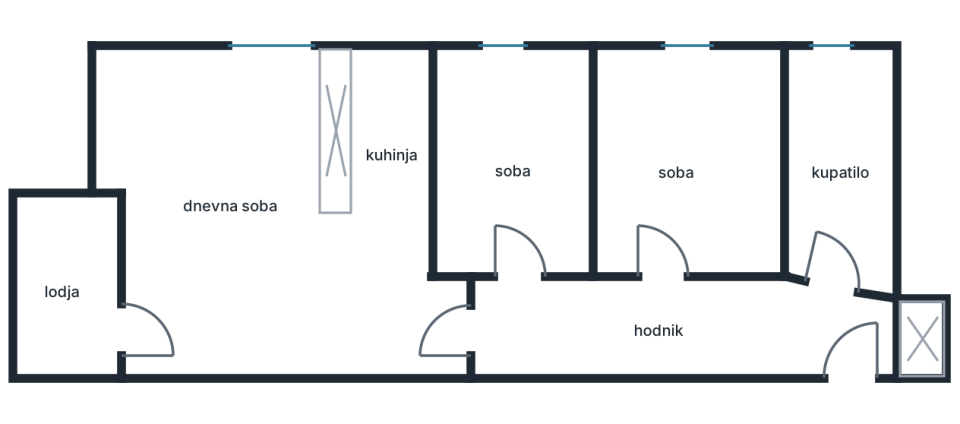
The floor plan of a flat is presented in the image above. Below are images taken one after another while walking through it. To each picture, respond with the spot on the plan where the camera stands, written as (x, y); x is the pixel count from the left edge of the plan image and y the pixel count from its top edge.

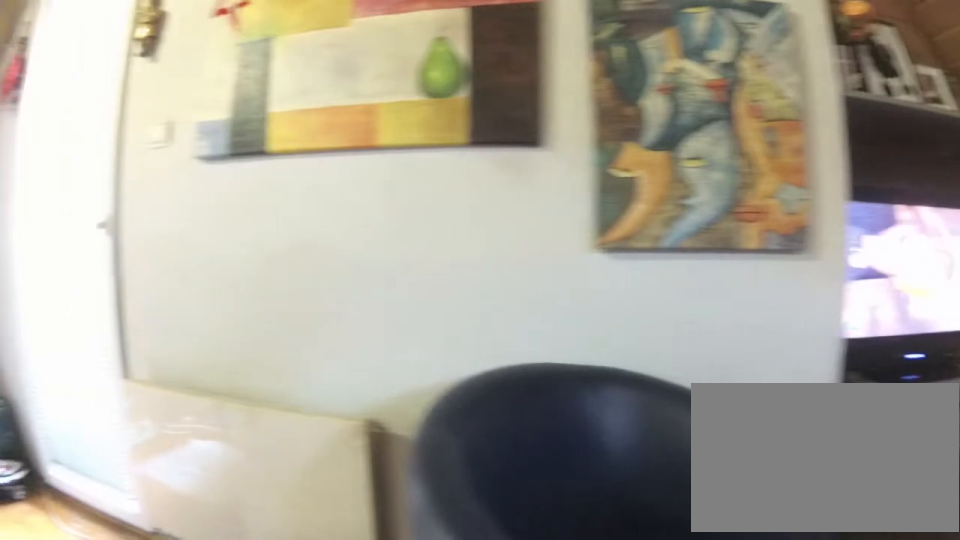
(200, 162)
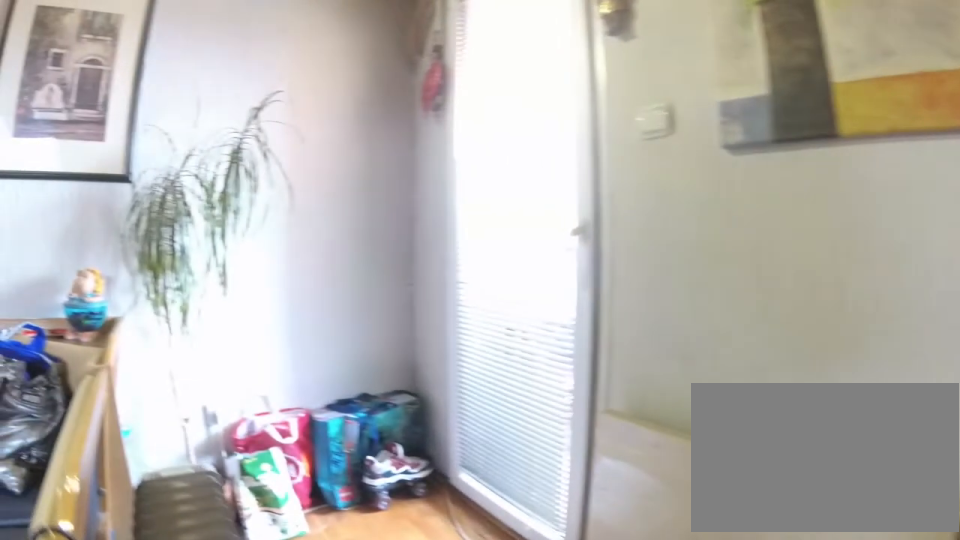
(174, 157)
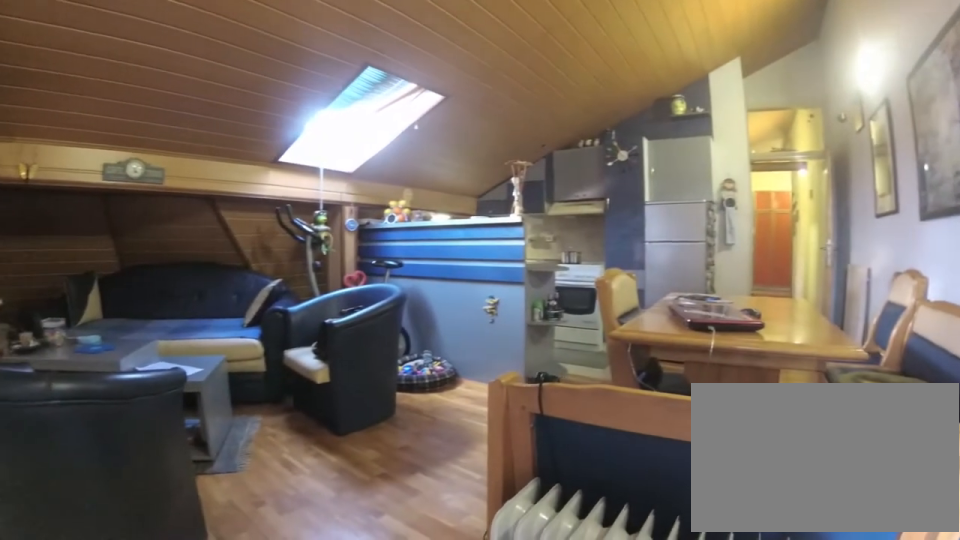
(144, 297)
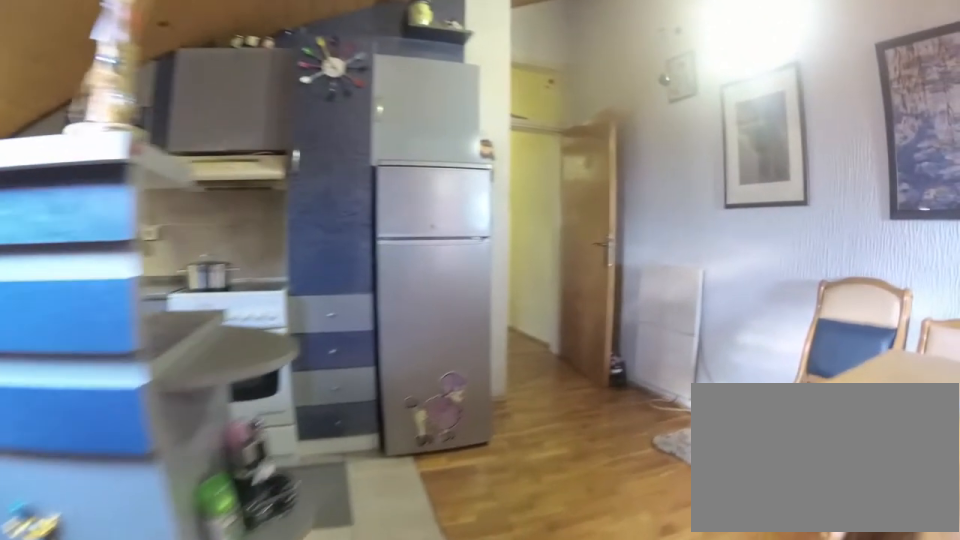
(241, 272)
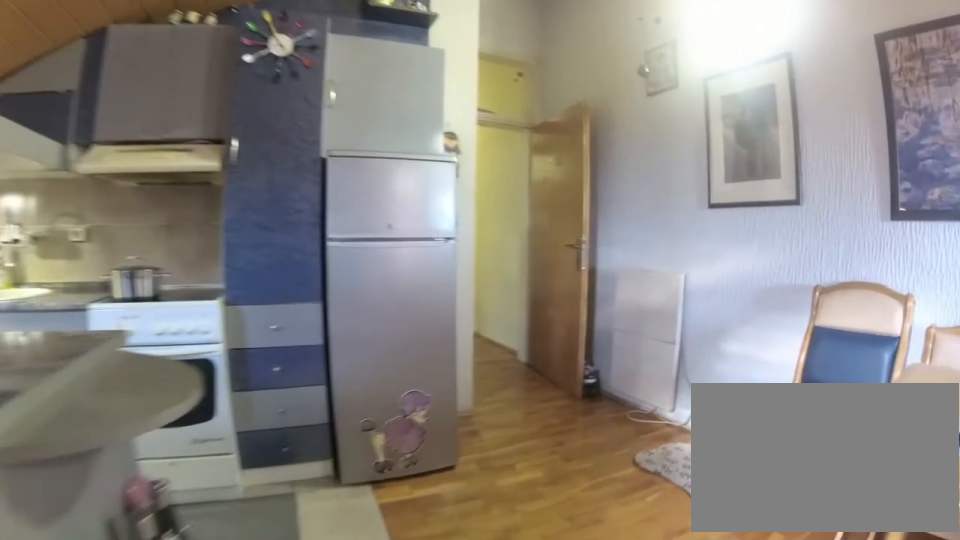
(253, 277)
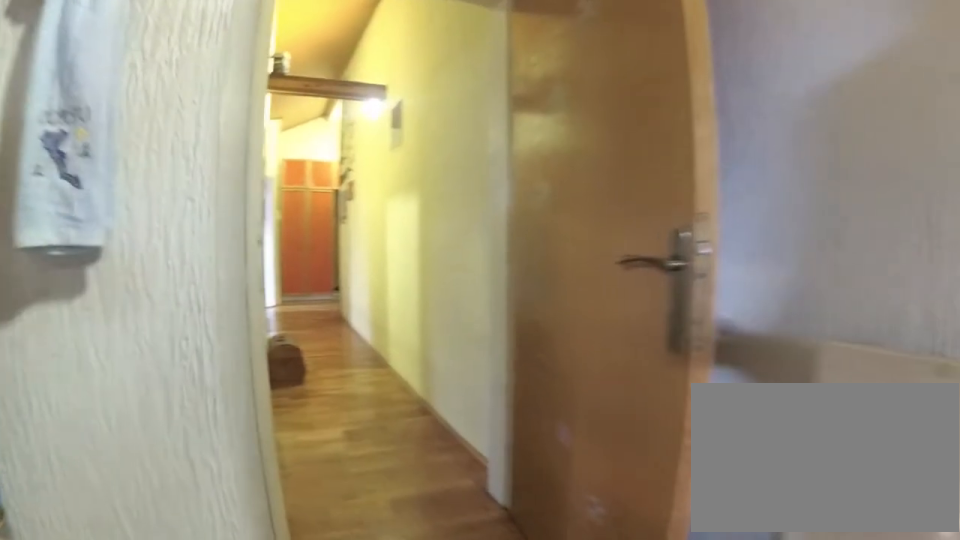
(350, 320)
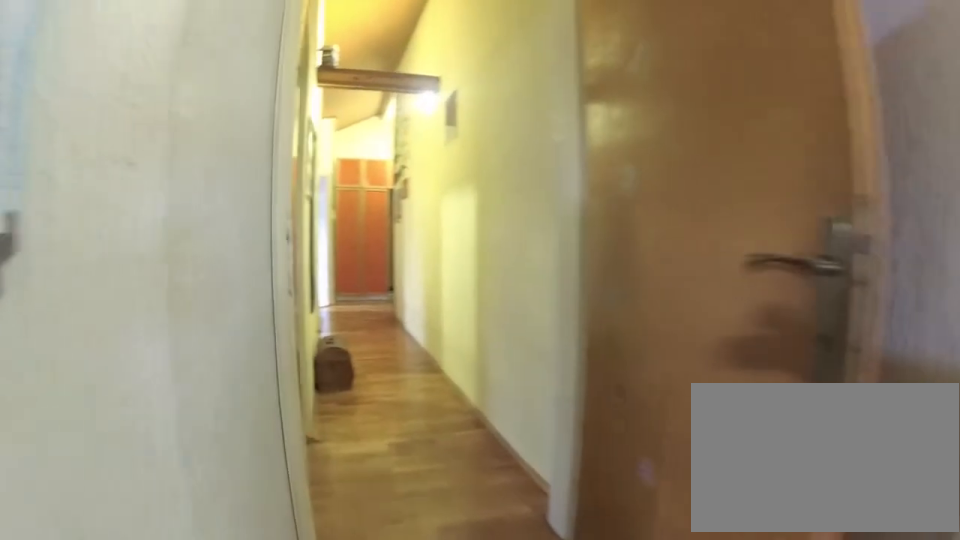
(358, 322)
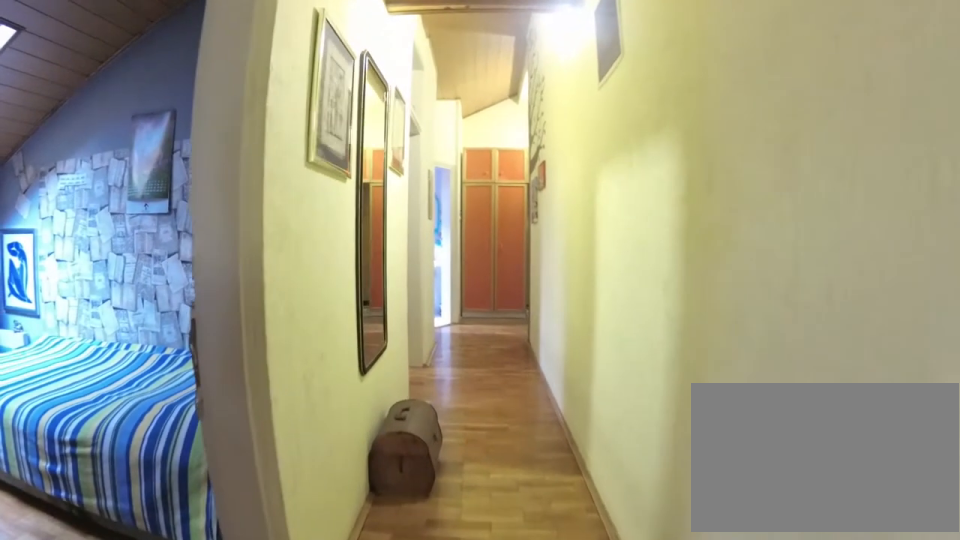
(466, 327)
